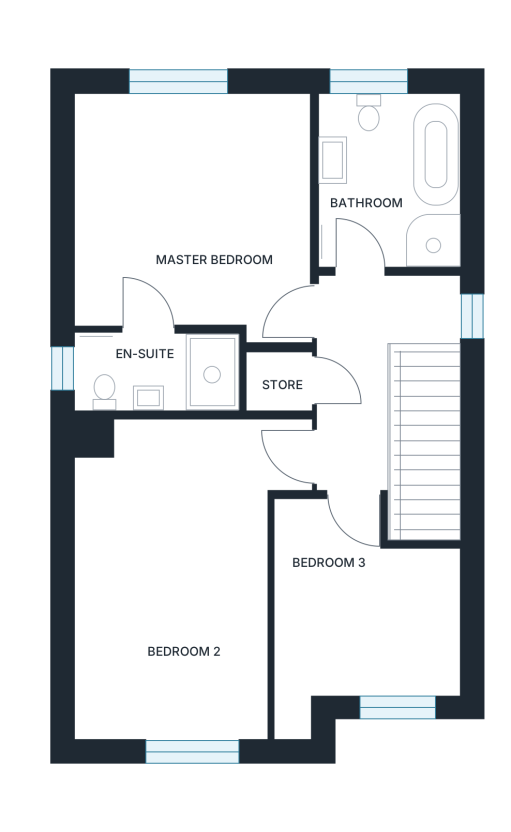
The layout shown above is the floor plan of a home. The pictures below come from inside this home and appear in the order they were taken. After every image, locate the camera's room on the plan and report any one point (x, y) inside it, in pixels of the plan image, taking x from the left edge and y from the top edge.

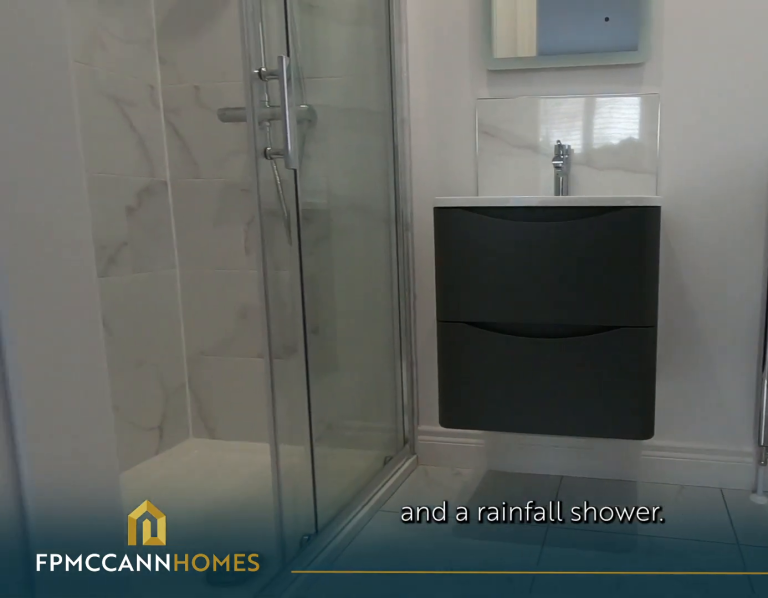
(142, 372)
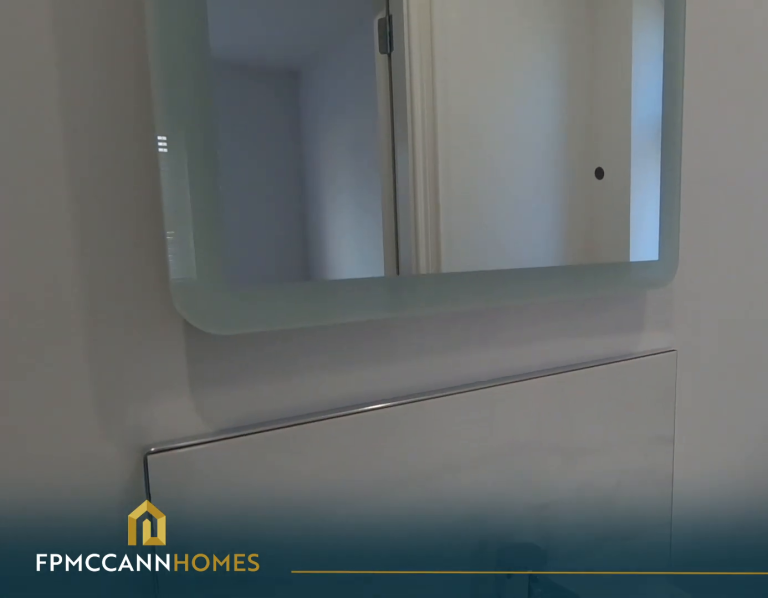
(142, 372)
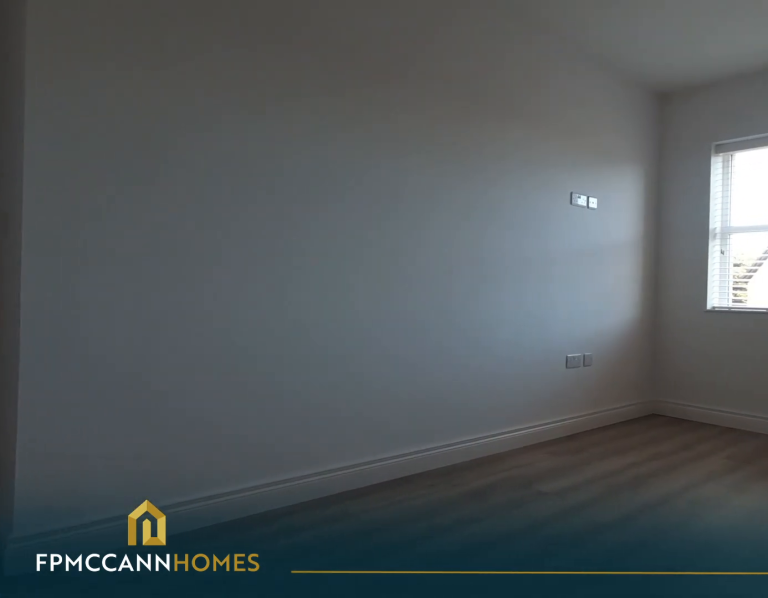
(182, 590)
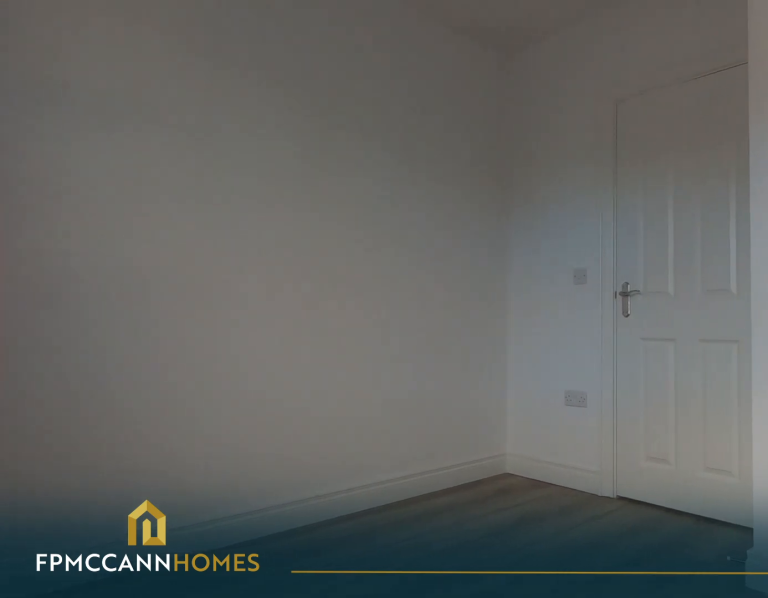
(366, 621)
